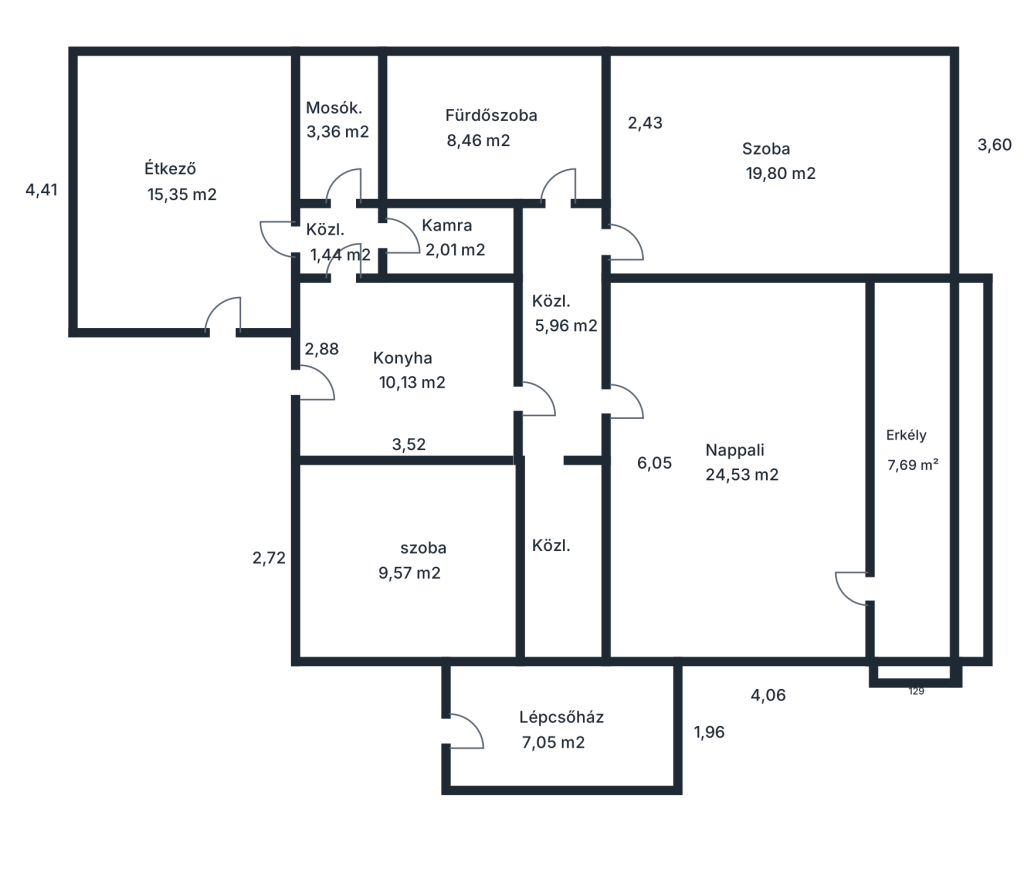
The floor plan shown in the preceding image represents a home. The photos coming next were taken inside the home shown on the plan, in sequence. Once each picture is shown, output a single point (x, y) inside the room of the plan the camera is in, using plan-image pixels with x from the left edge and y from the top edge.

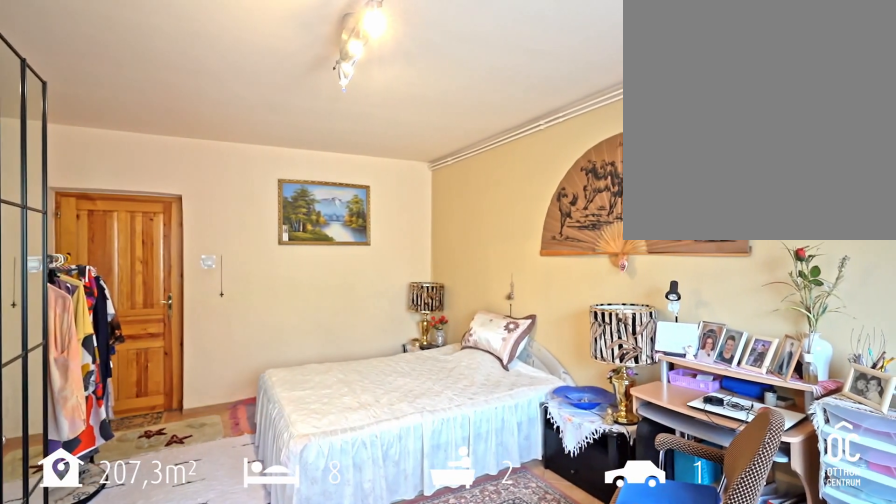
(778, 156)
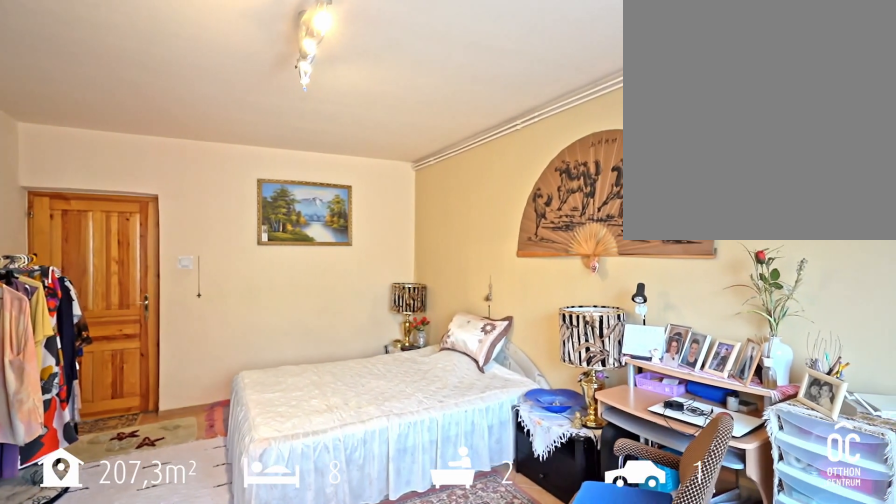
(778, 156)
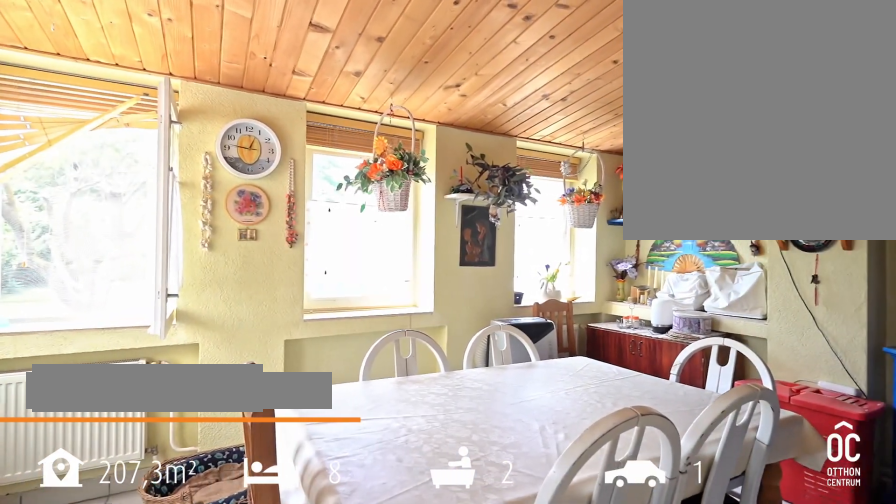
(184, 189)
